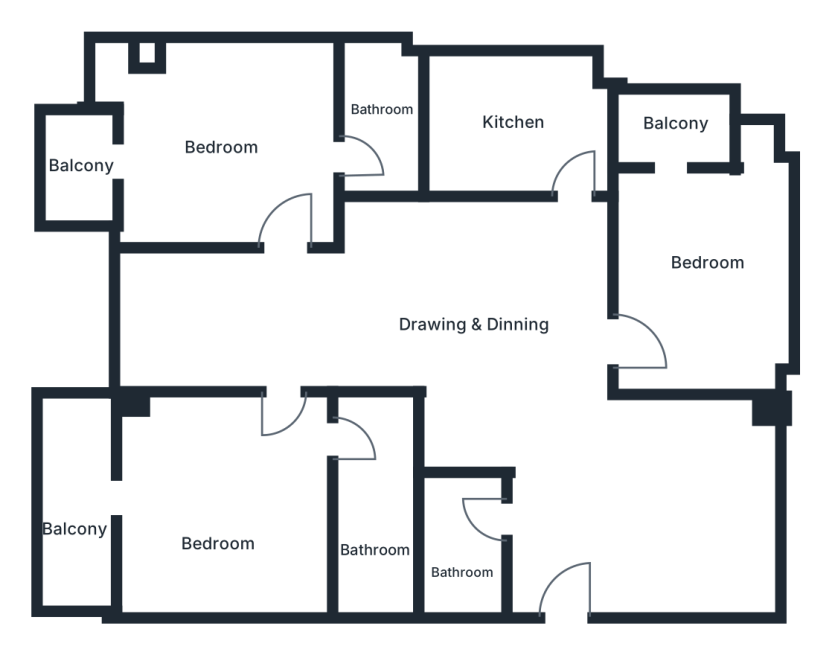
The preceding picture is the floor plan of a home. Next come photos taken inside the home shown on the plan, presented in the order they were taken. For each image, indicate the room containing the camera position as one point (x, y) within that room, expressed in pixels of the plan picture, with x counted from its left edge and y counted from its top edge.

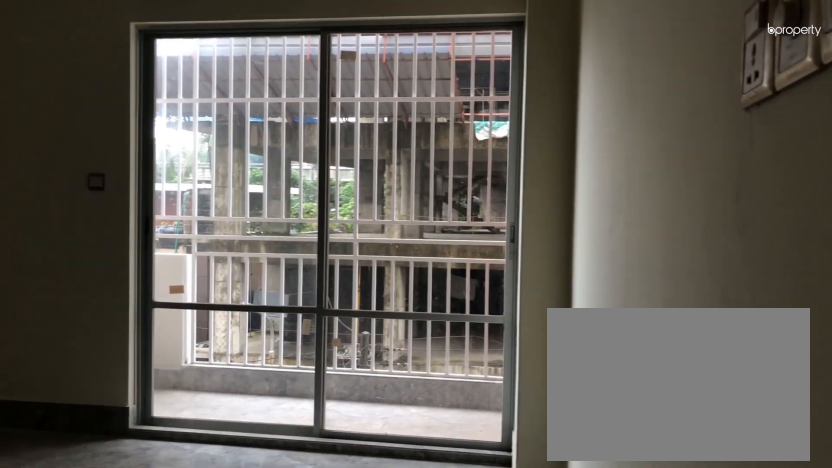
(219, 500)
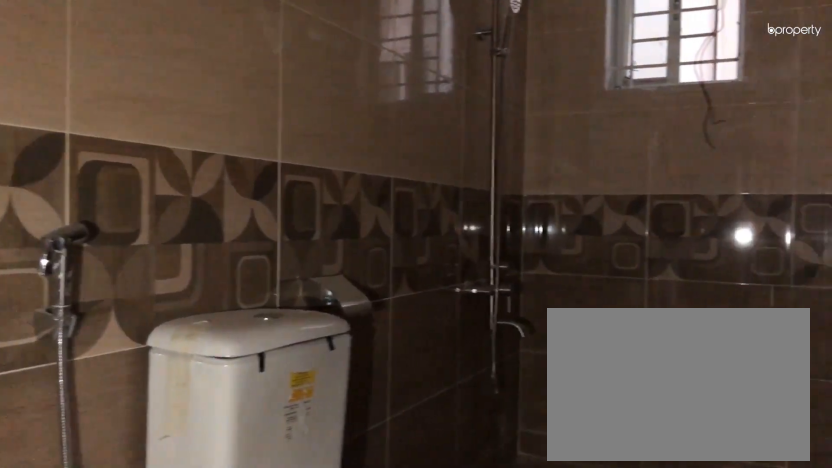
(370, 516)
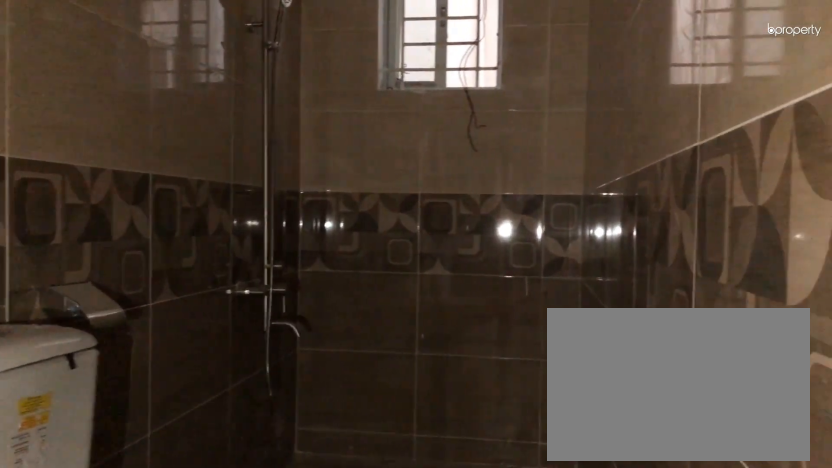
(370, 516)
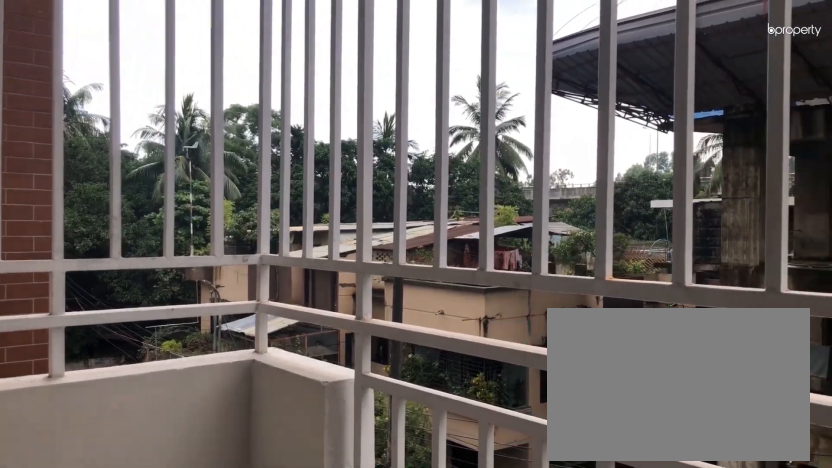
(69, 494)
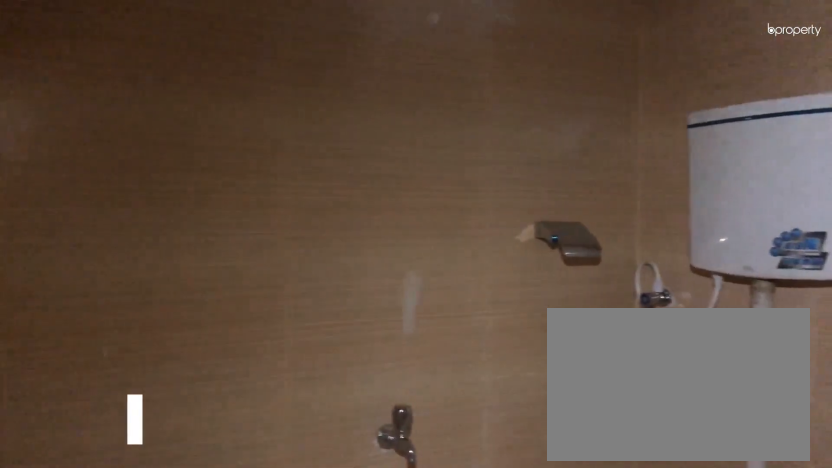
(467, 546)
